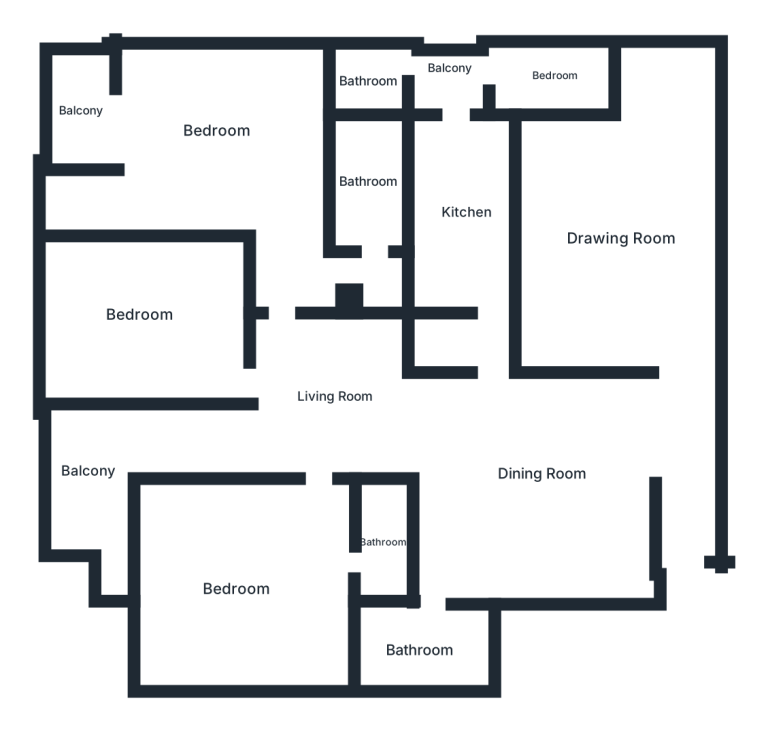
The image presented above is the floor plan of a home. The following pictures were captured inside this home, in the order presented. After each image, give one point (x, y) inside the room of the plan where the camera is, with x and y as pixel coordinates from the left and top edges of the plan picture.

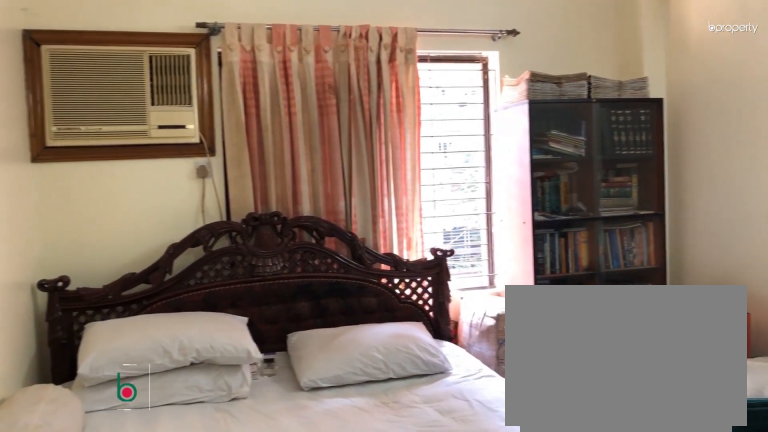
(142, 316)
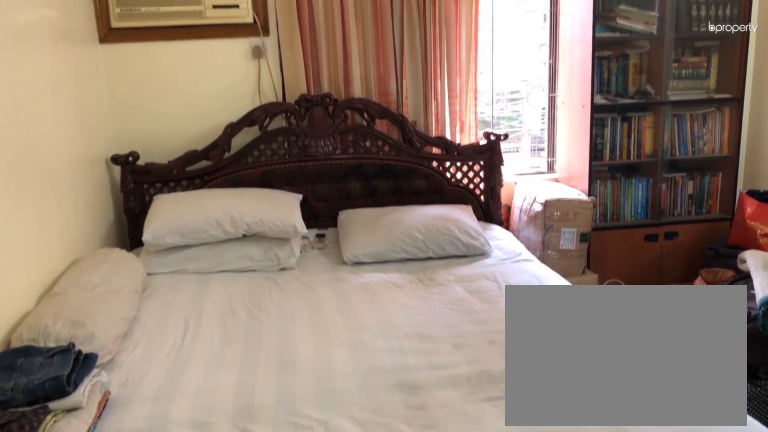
(142, 317)
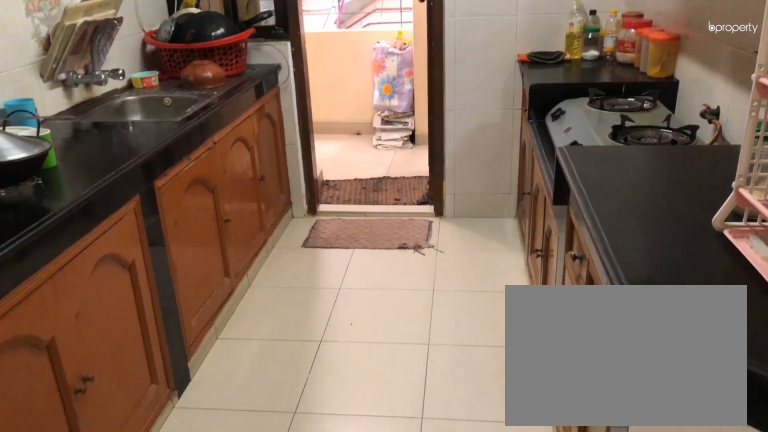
(464, 215)
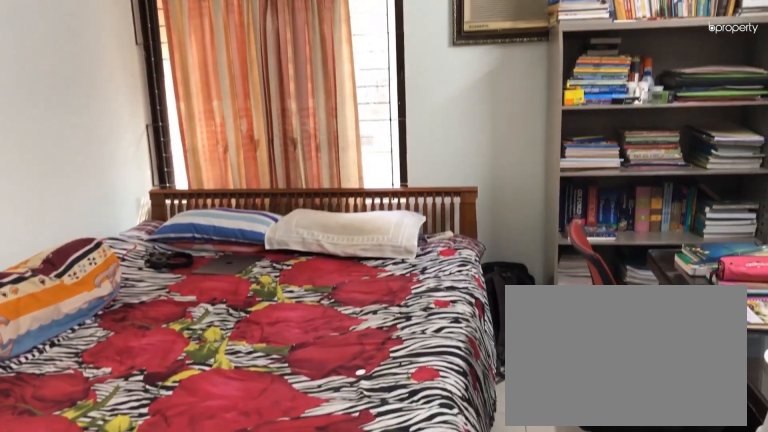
(234, 587)
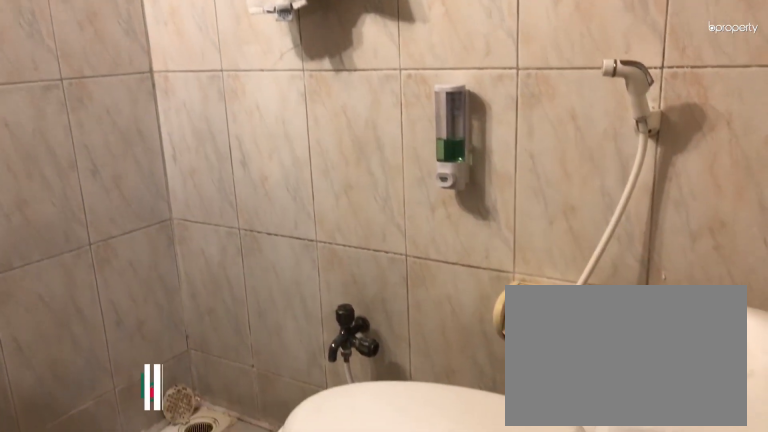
(382, 537)
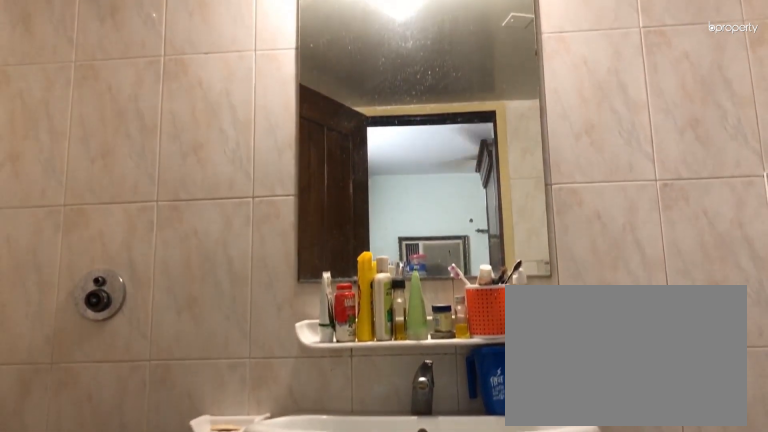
(382, 537)
